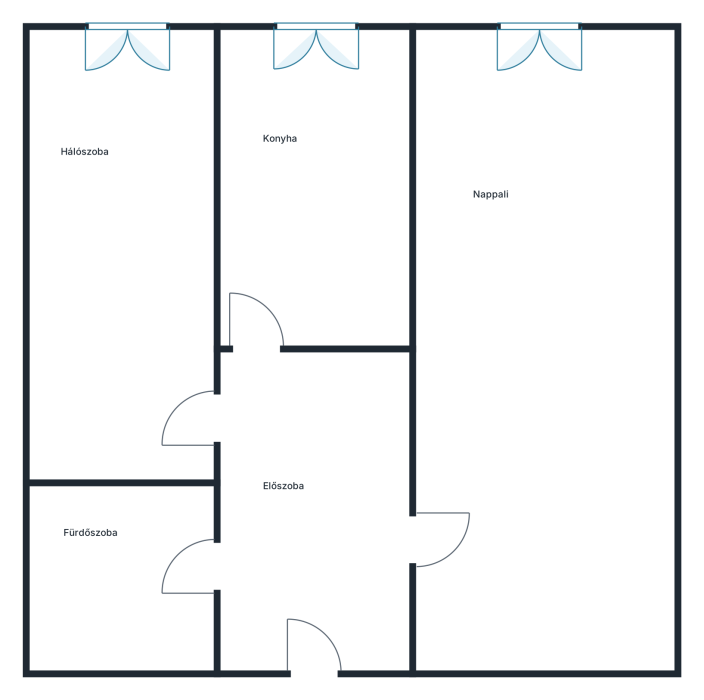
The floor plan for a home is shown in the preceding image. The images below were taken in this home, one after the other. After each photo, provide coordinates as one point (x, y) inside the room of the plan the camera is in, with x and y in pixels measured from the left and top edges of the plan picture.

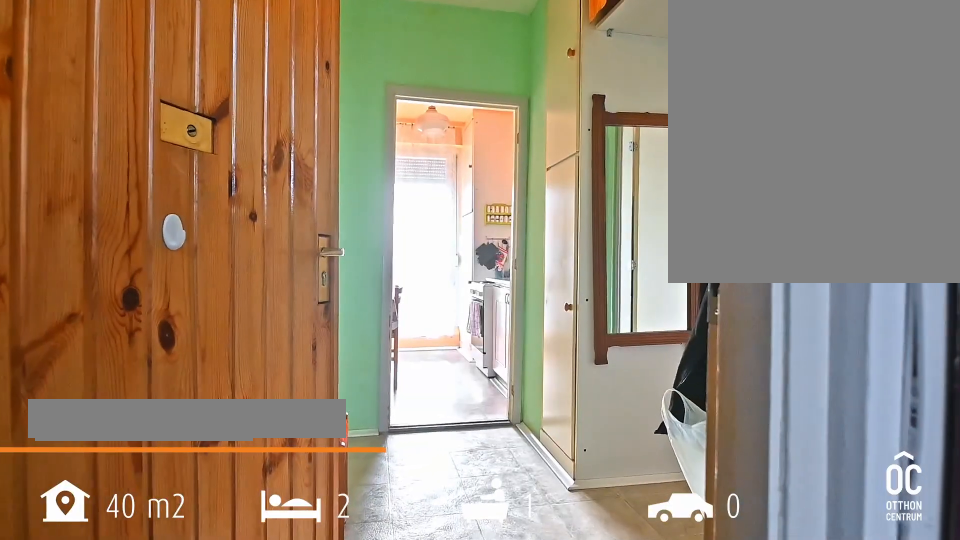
(318, 506)
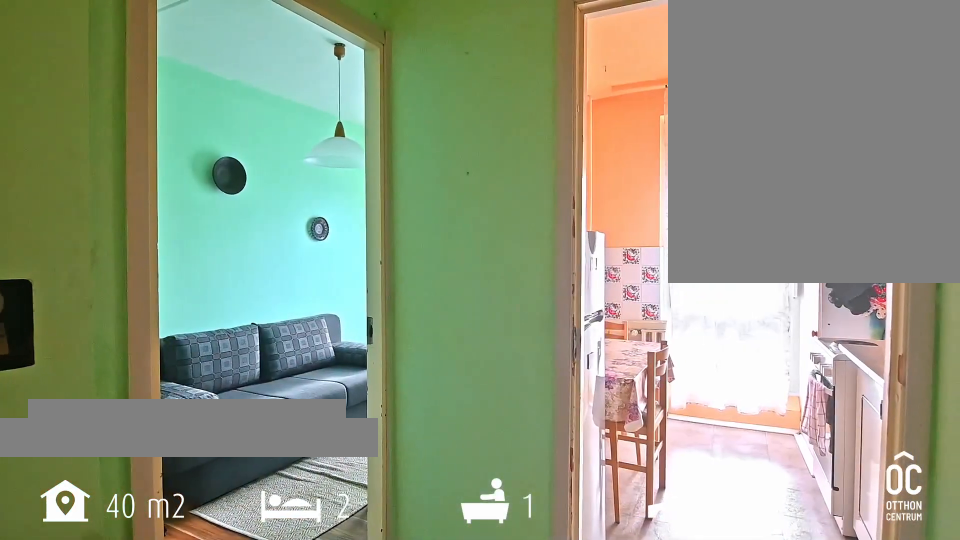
(316, 505)
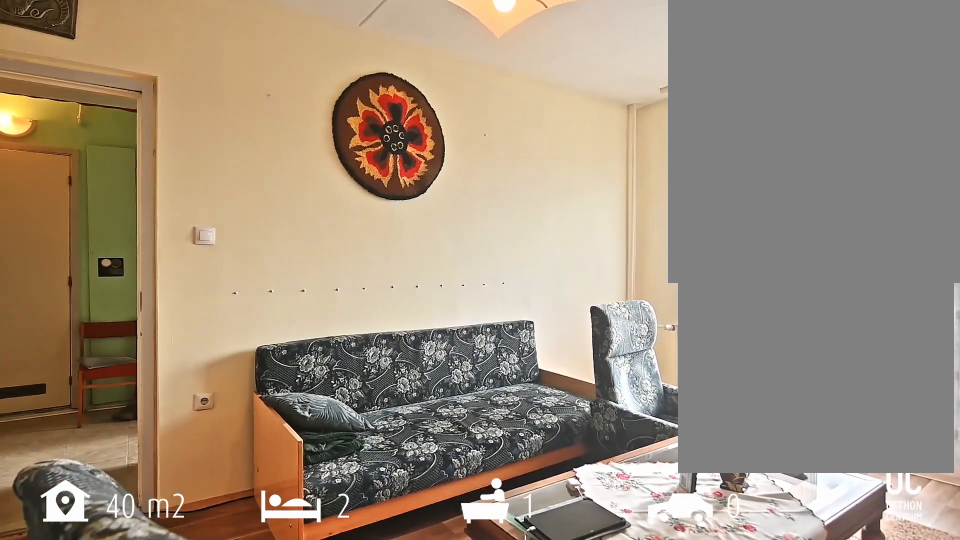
(542, 363)
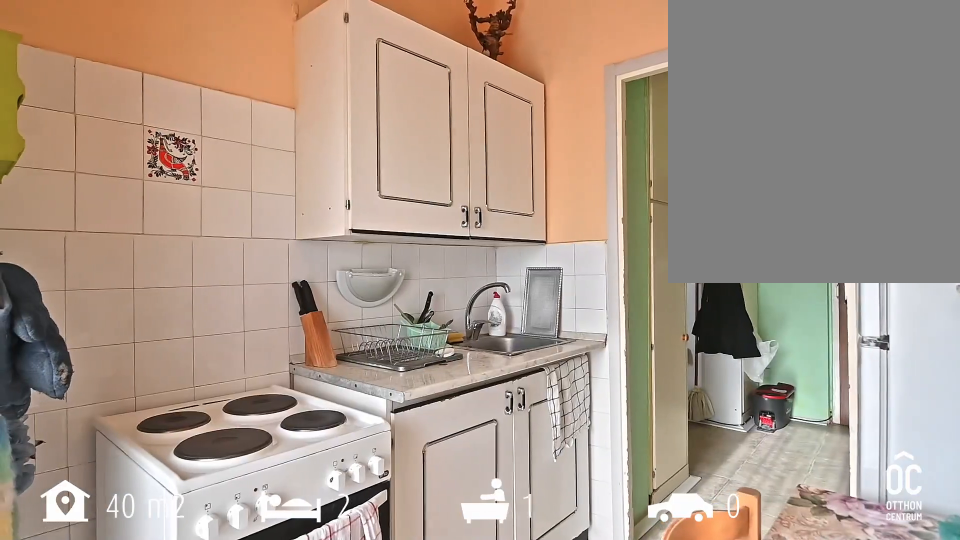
(316, 193)
